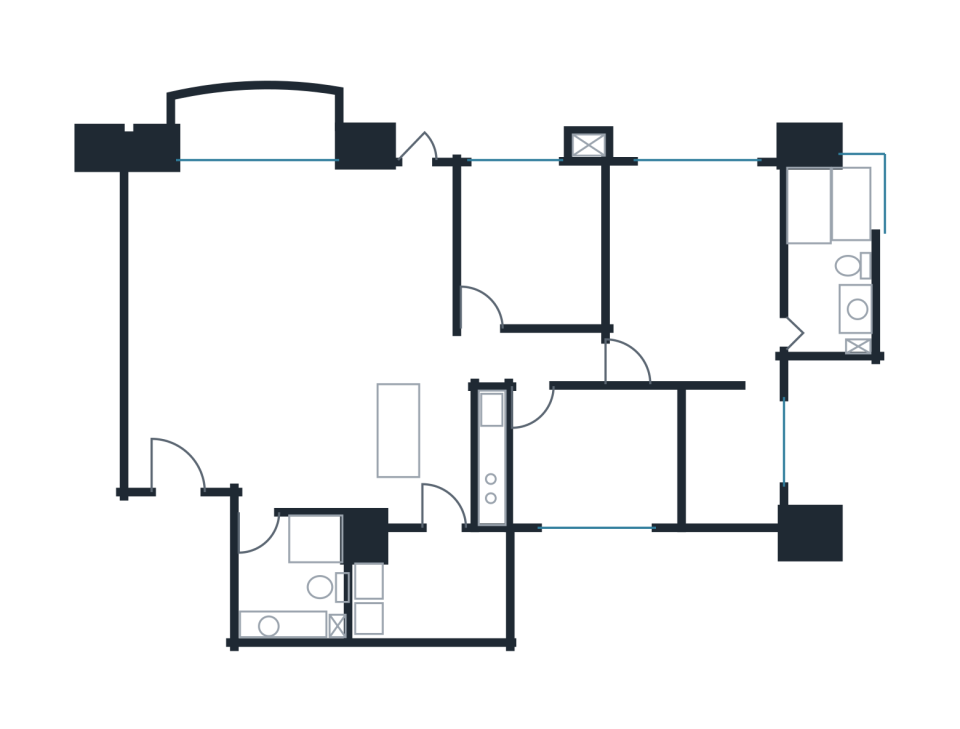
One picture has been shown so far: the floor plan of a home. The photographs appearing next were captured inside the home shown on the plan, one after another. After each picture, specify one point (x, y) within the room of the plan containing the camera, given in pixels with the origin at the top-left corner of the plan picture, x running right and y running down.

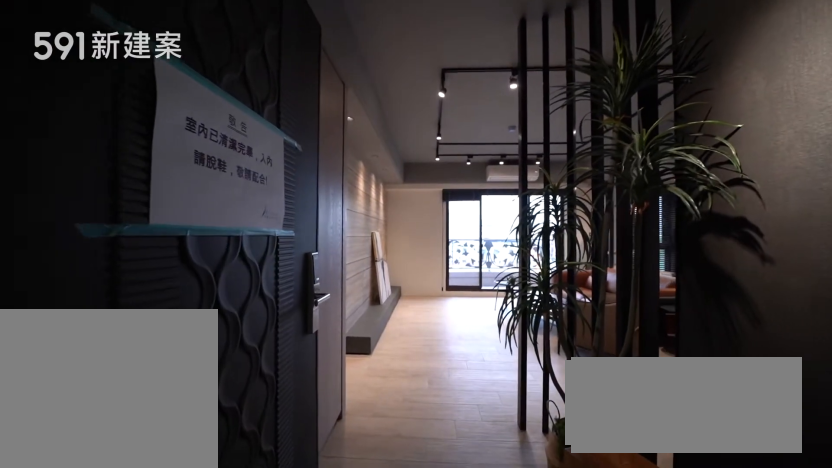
(185, 444)
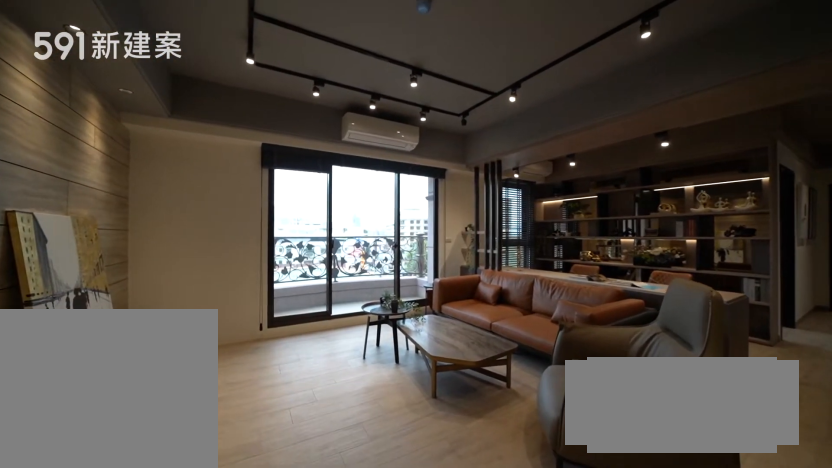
(235, 258)
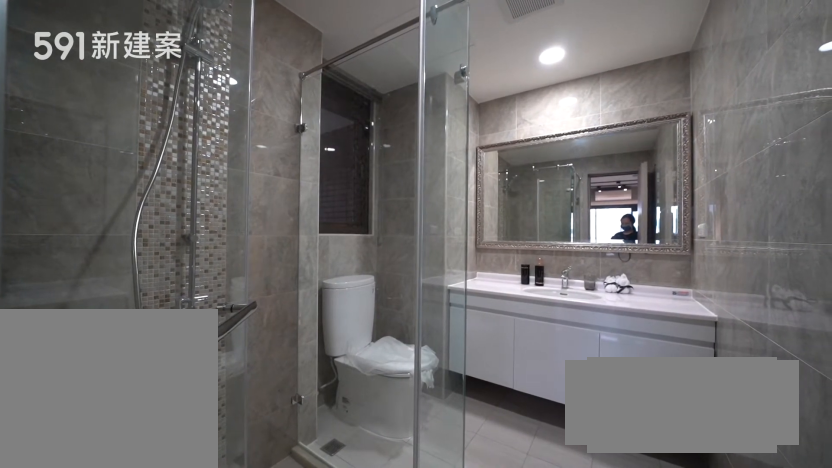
(318, 578)
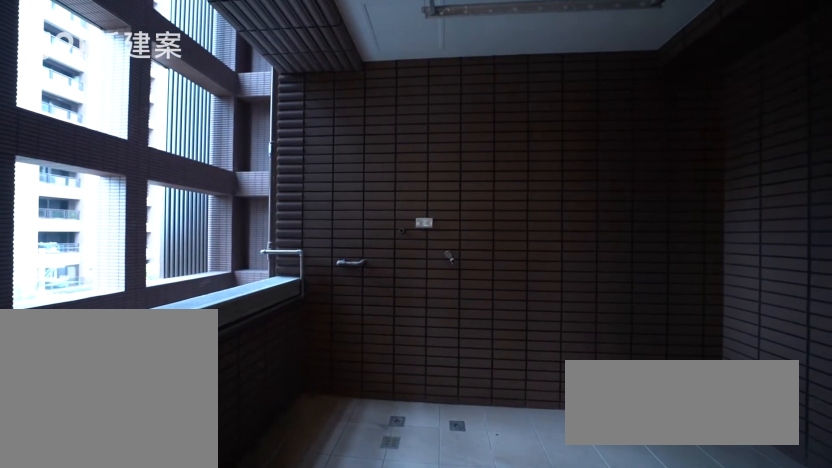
(447, 589)
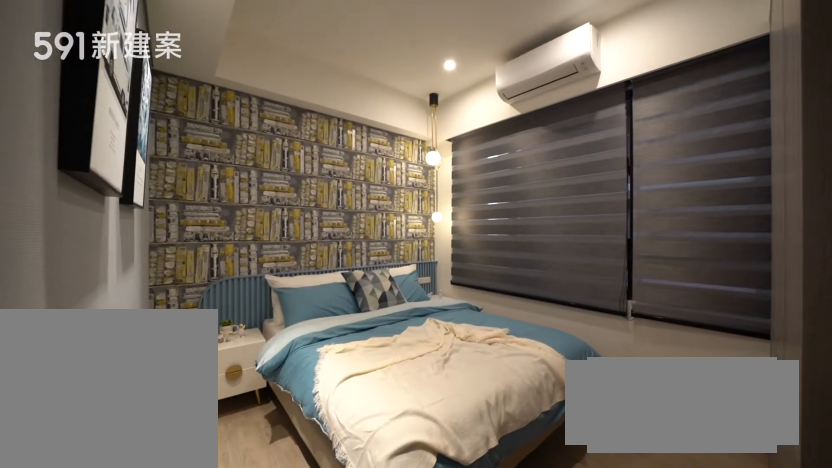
(598, 460)
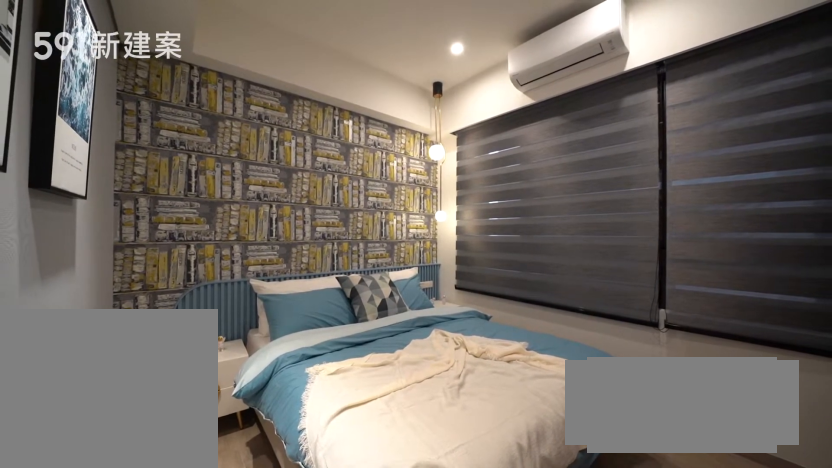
(598, 460)
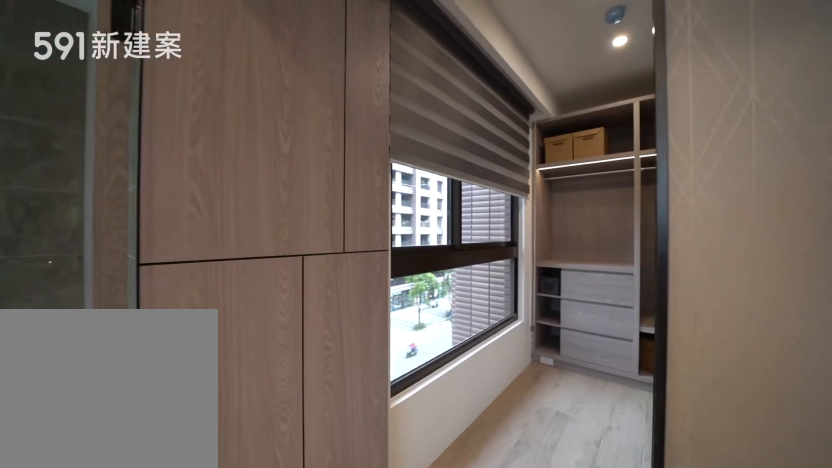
(706, 318)
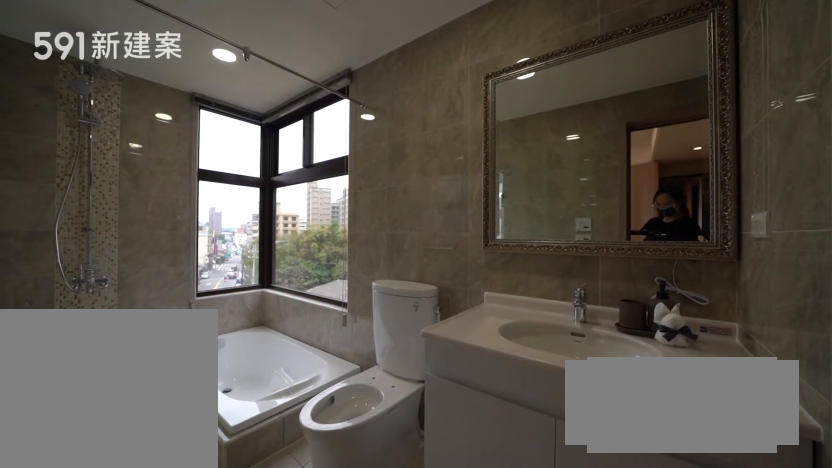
(831, 249)
